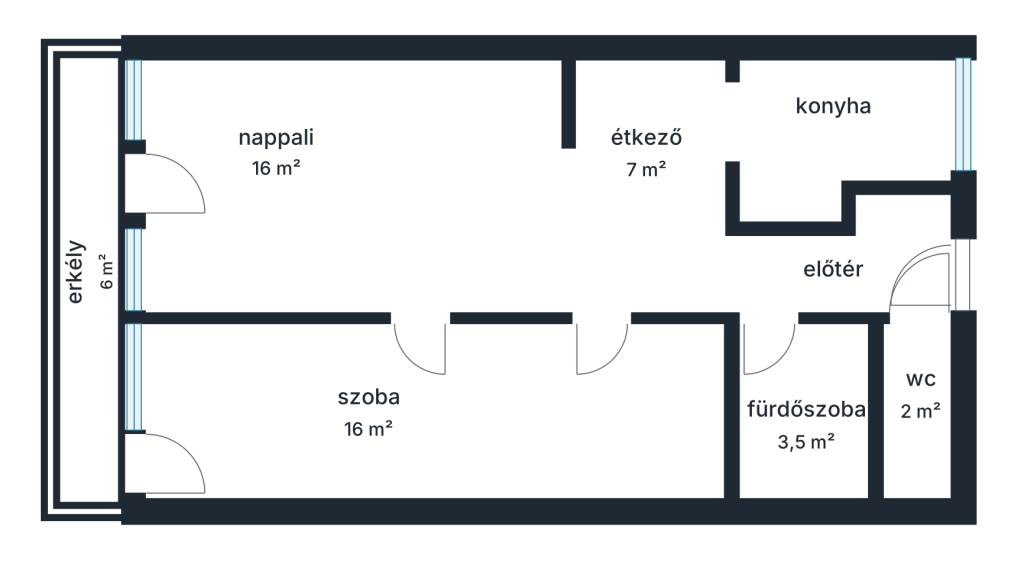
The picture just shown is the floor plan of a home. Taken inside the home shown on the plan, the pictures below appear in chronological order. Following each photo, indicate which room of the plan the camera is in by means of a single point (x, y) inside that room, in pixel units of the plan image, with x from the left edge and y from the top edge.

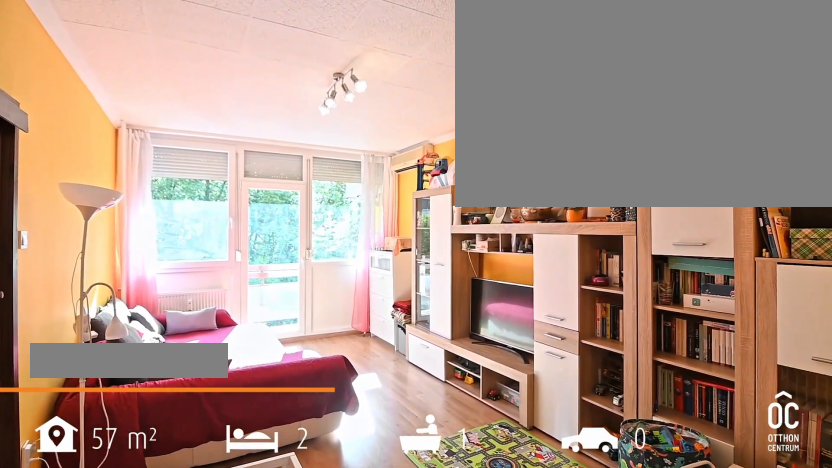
(380, 193)
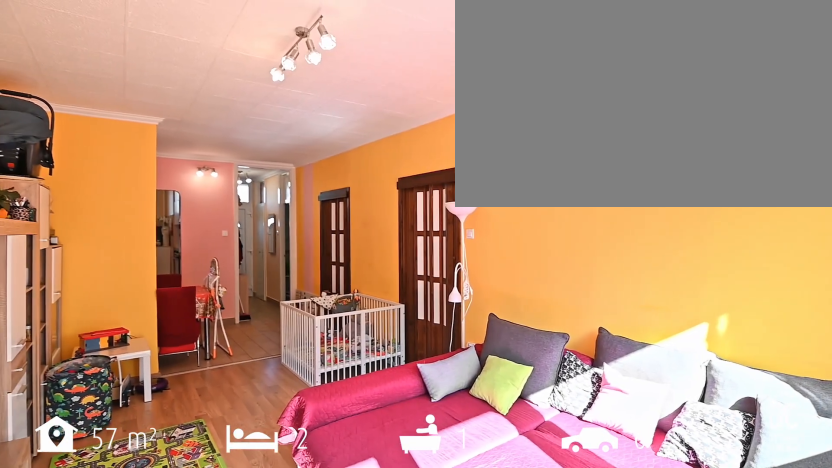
(380, 193)
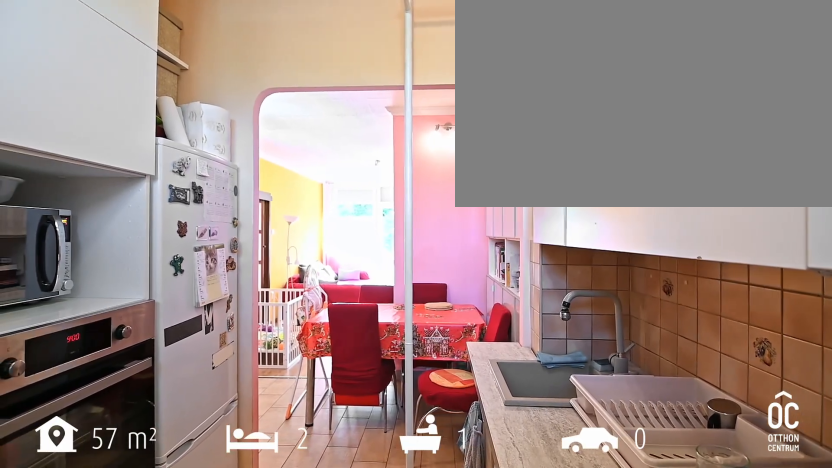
(836, 127)
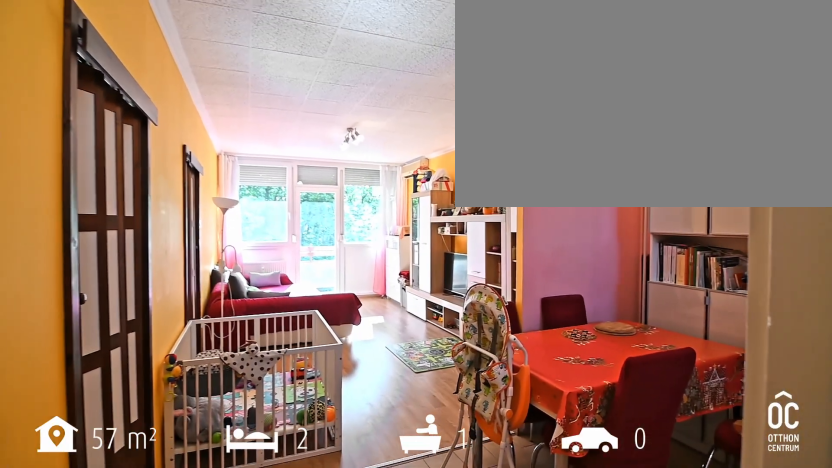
(647, 159)
